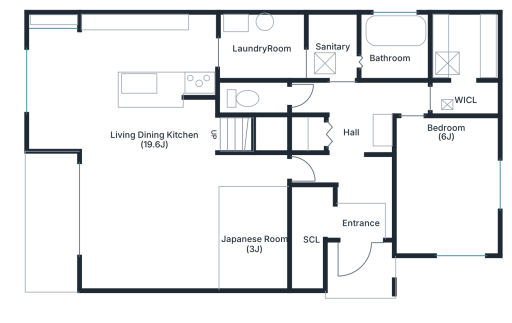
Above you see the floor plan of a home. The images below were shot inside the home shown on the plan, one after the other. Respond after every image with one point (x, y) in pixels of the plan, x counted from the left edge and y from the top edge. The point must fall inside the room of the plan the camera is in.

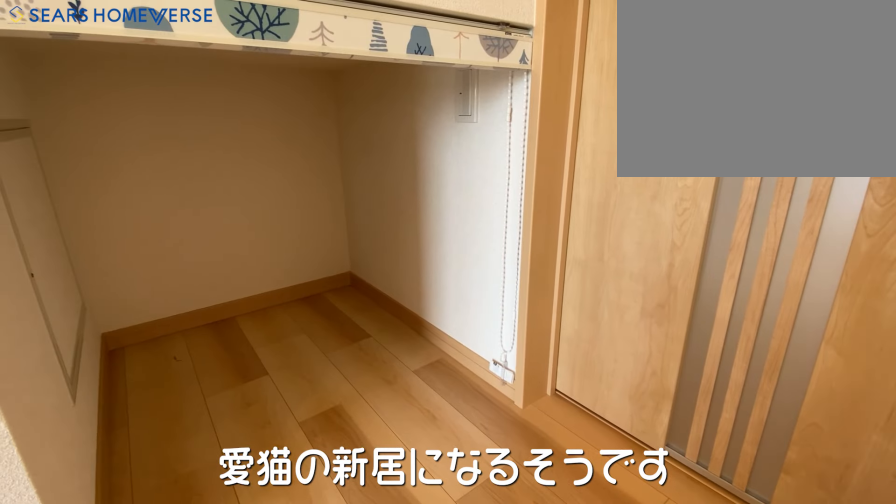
(267, 135)
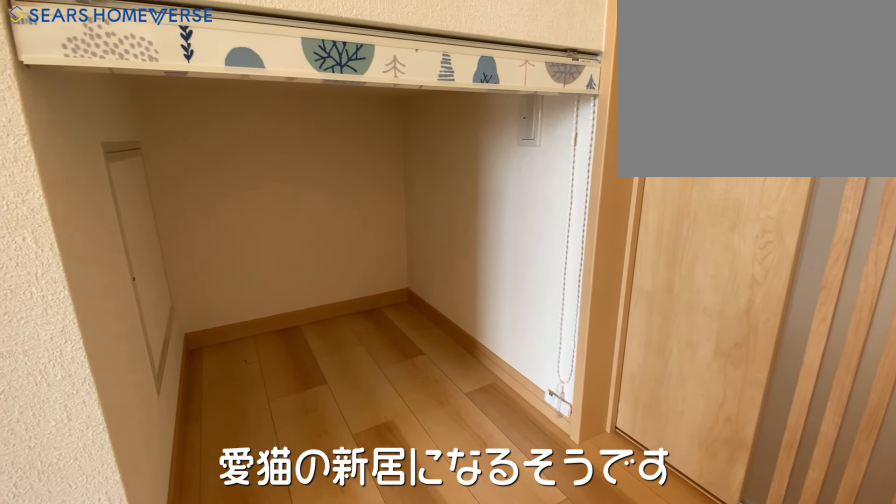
(267, 135)
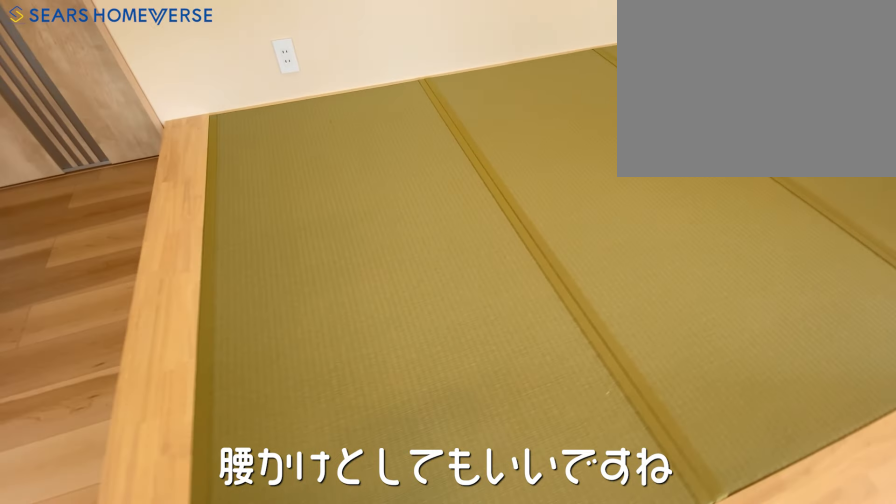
(256, 239)
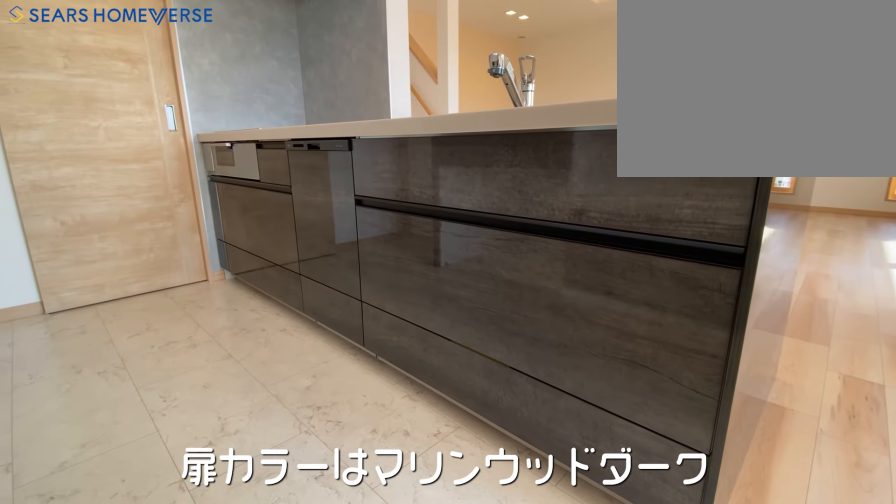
(154, 50)
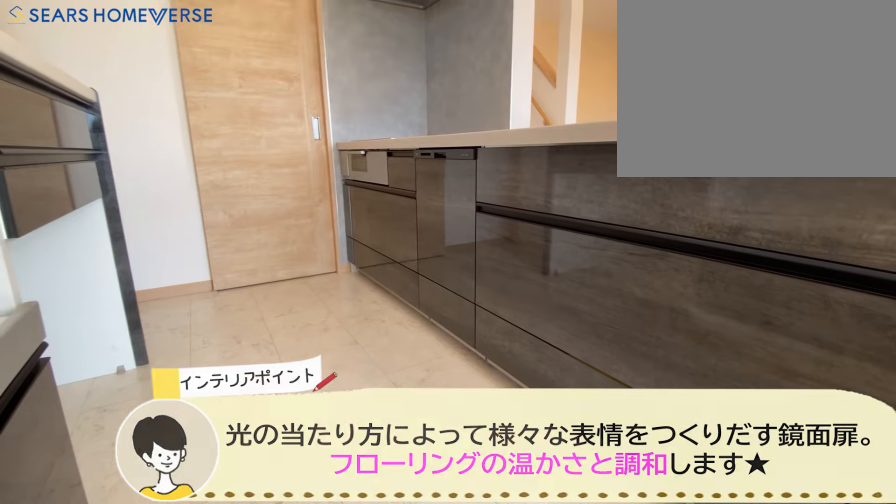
(154, 50)
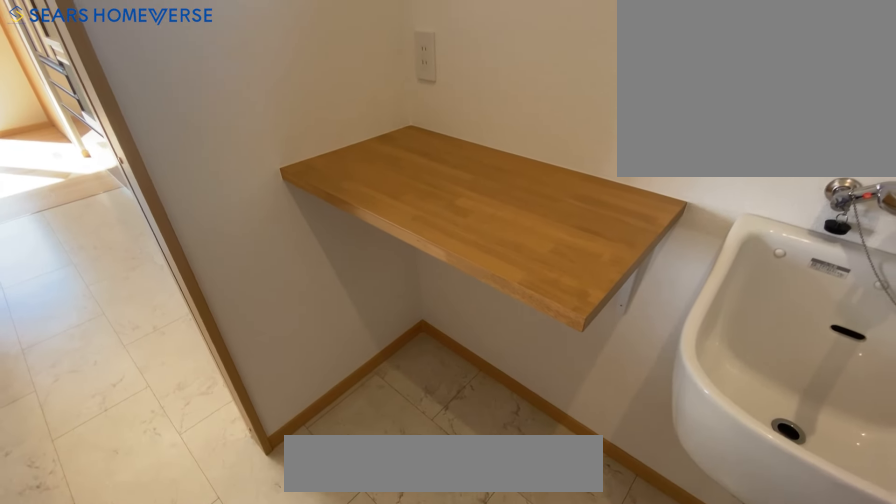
(263, 52)
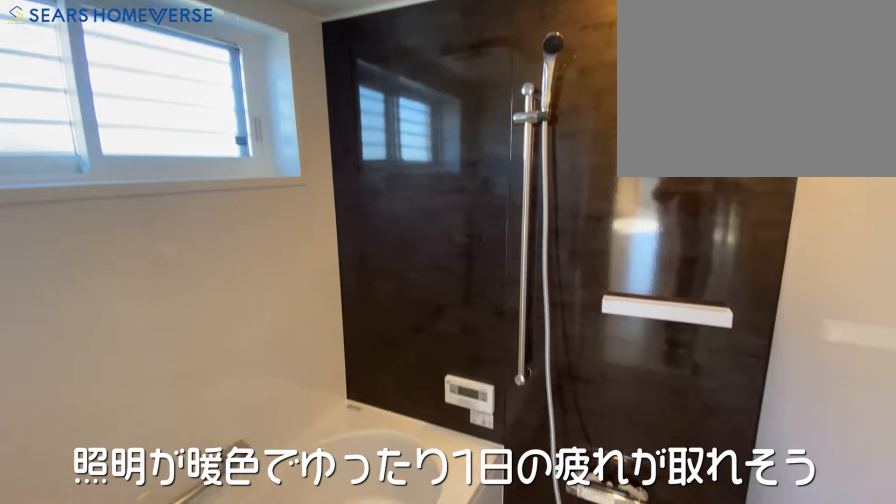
(397, 50)
